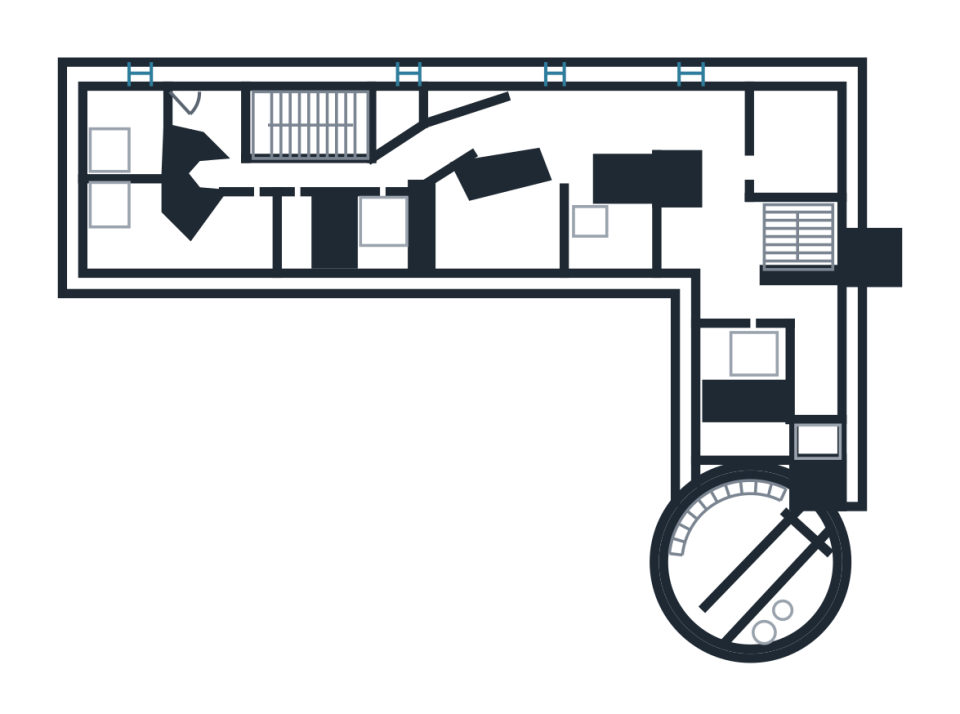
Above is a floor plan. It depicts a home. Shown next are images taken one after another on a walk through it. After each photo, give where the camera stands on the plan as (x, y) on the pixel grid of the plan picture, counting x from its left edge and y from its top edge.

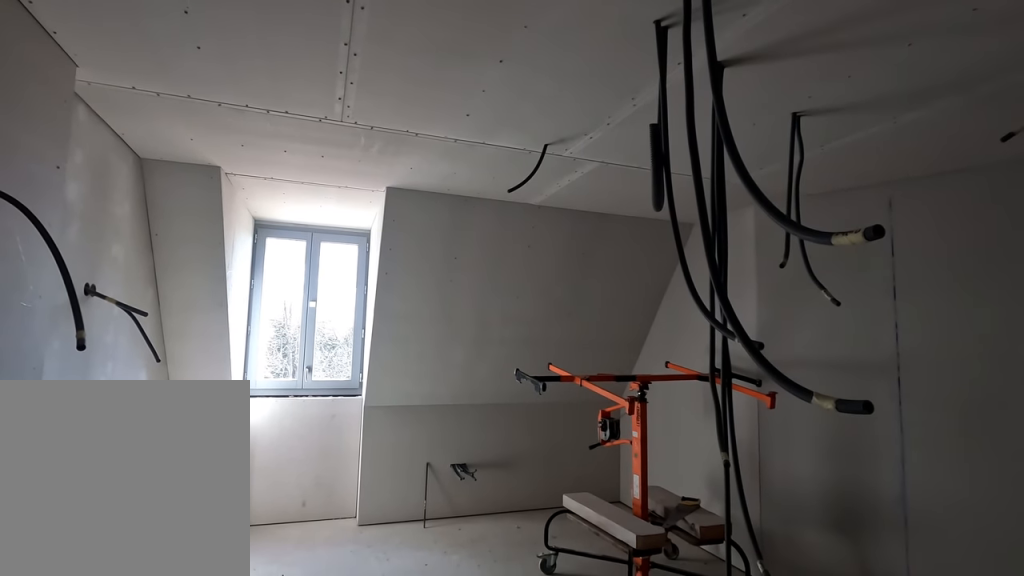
(630, 149)
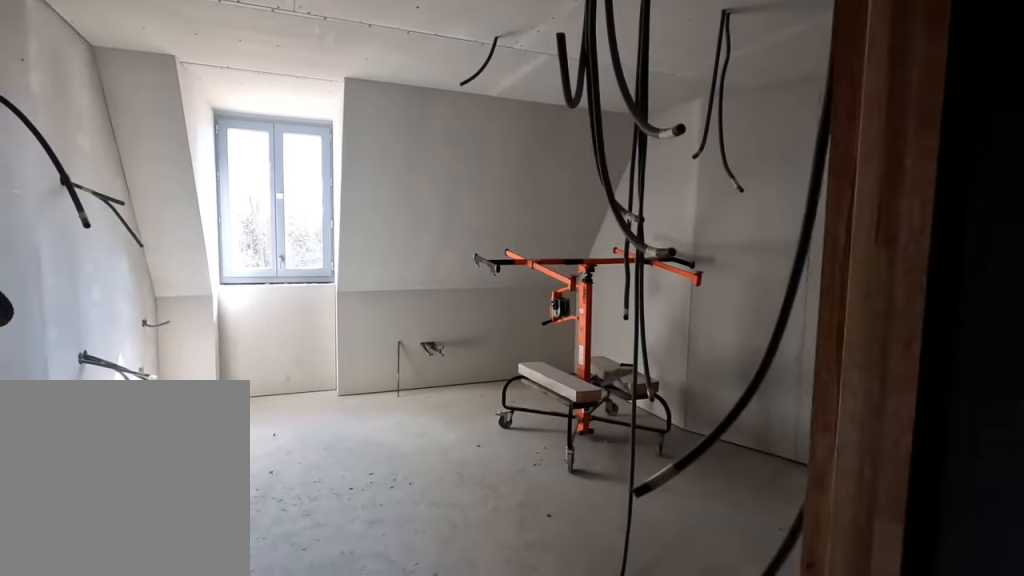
(629, 141)
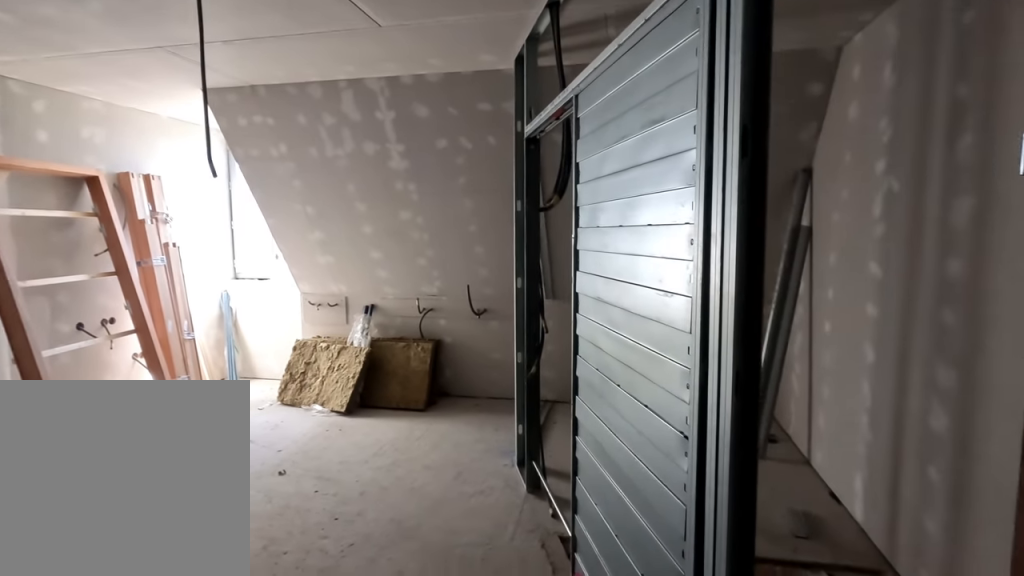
(460, 152)
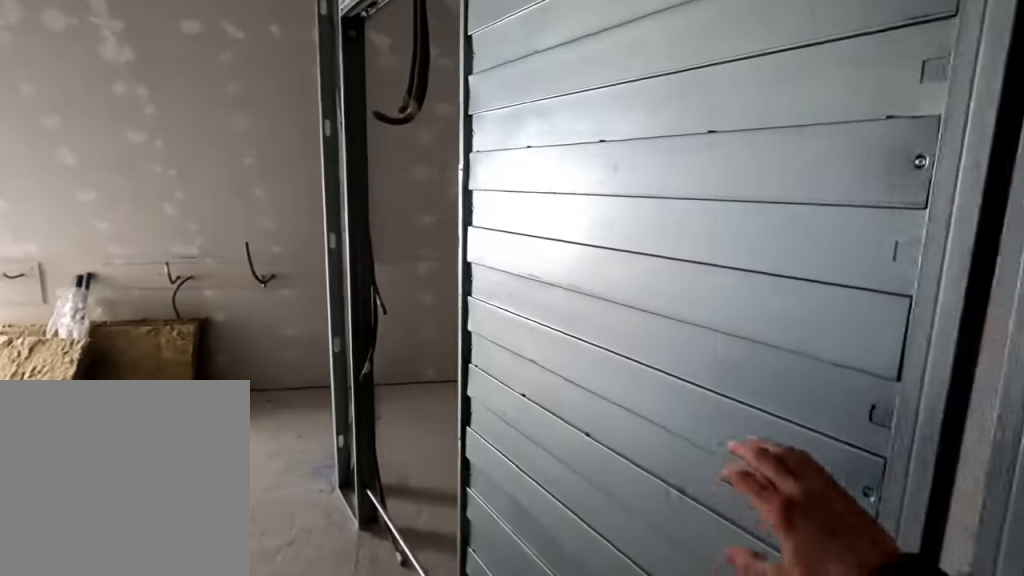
(492, 156)
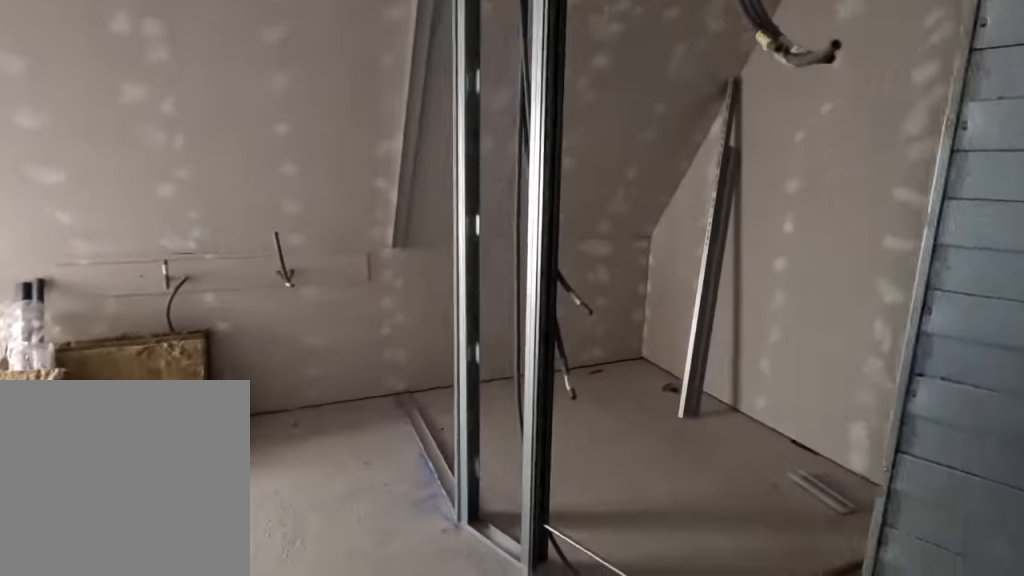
(519, 186)
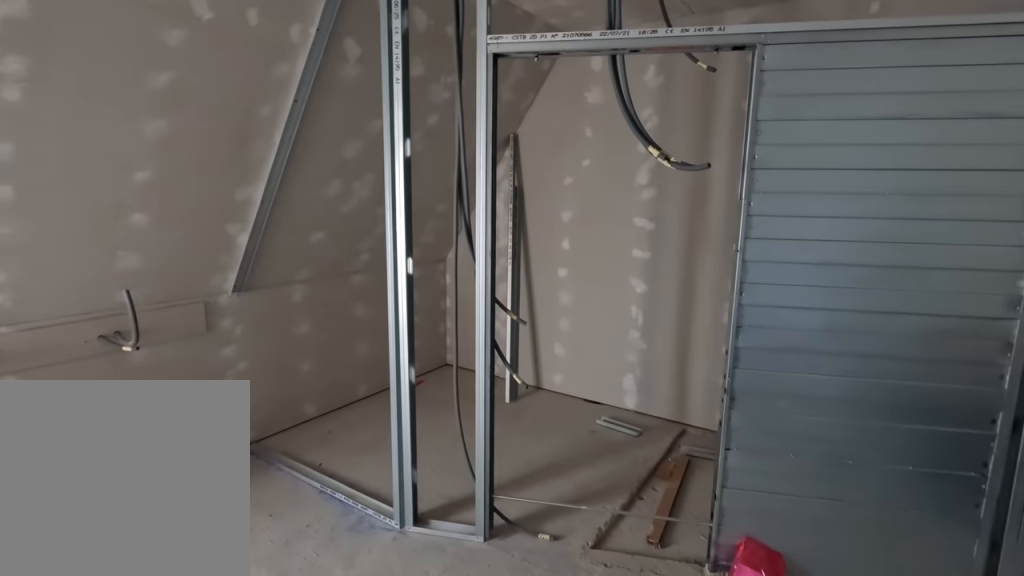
(519, 200)
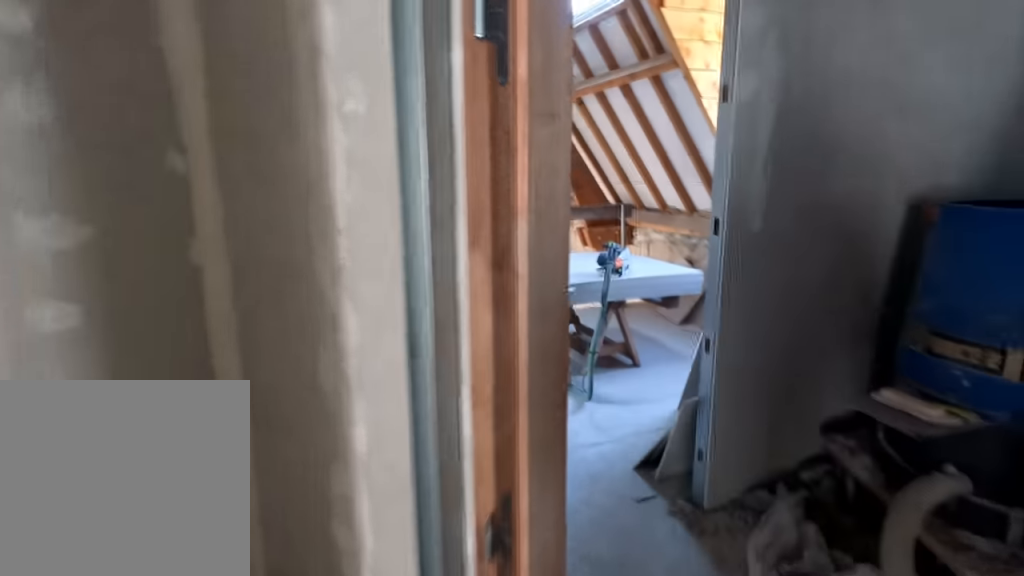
(490, 171)
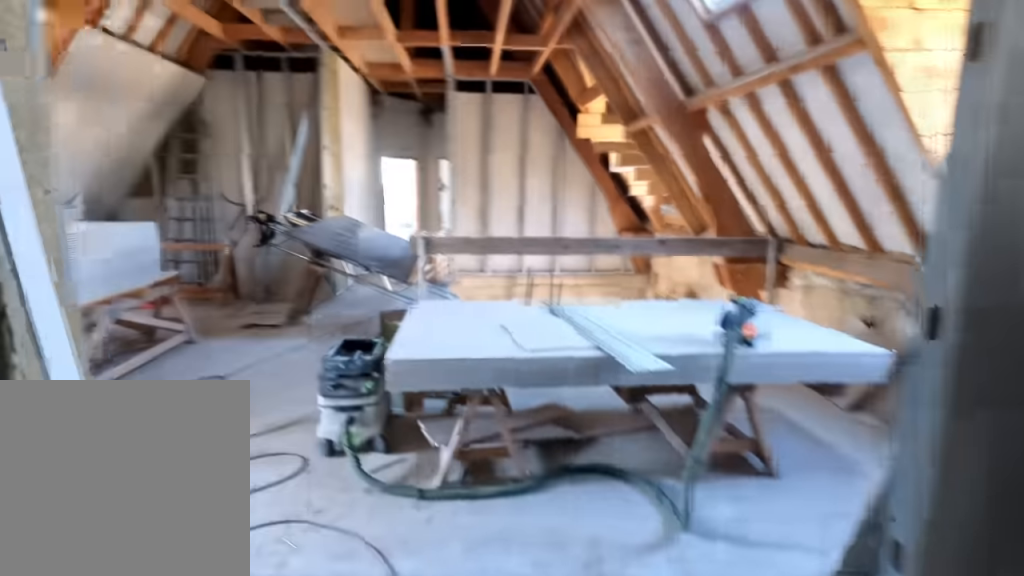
(460, 149)
